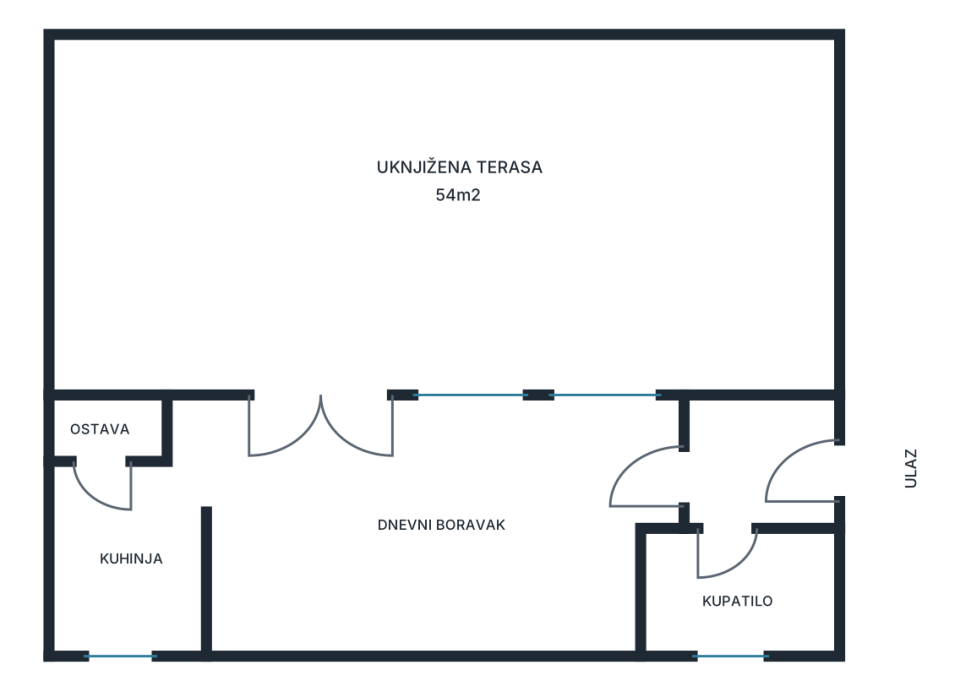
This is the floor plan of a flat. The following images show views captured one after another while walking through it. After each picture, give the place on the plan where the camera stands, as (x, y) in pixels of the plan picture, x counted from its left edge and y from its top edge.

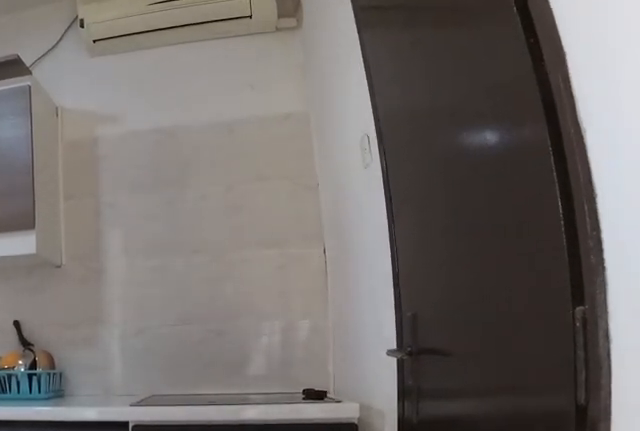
(226, 439)
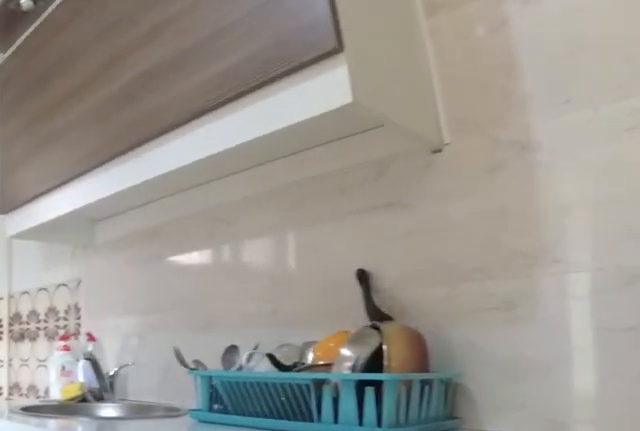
(153, 442)
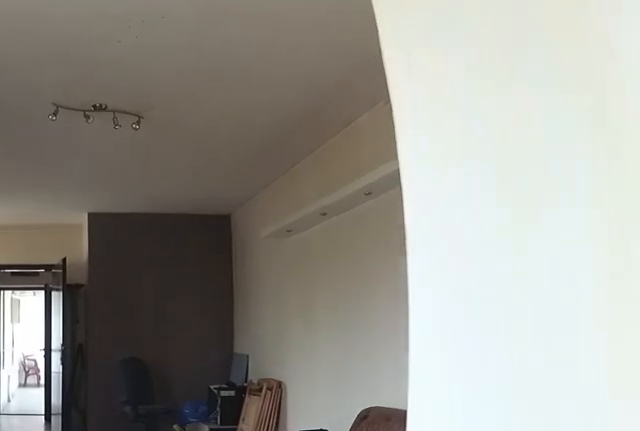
(166, 471)
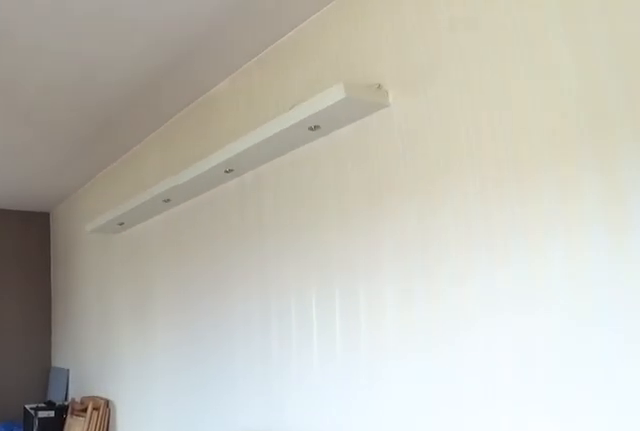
(266, 471)
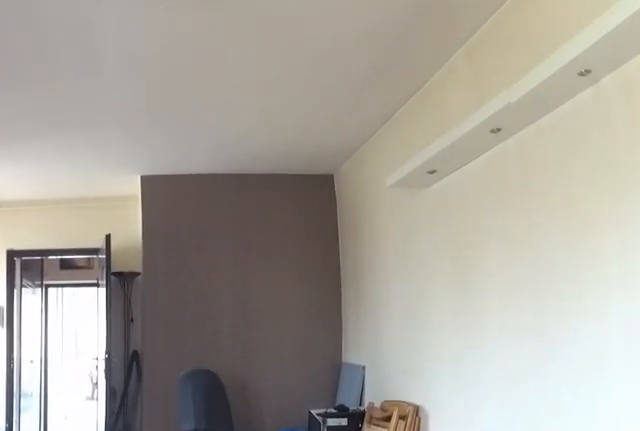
(268, 474)
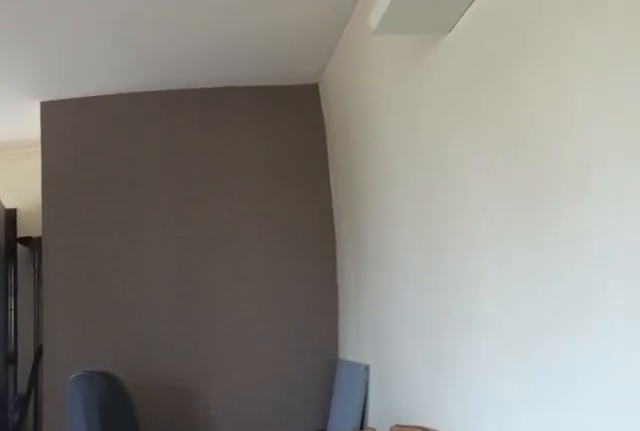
(359, 527)
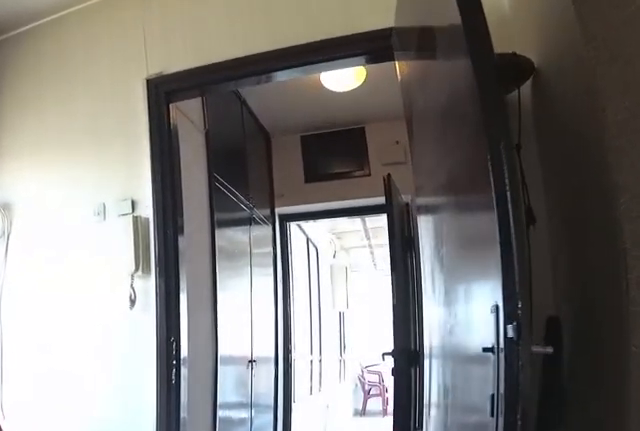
(496, 503)
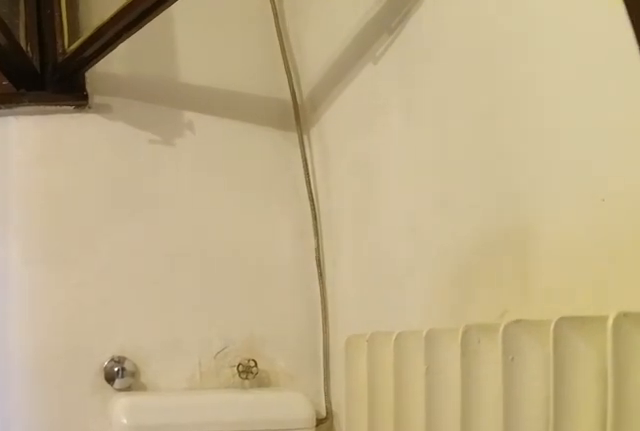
(681, 528)
